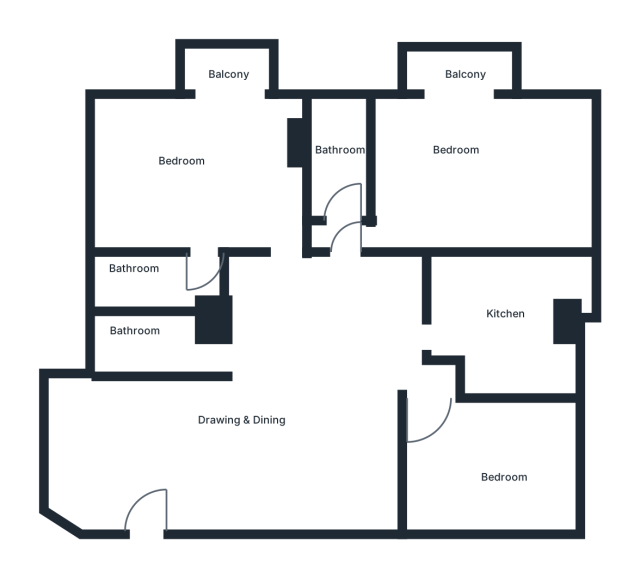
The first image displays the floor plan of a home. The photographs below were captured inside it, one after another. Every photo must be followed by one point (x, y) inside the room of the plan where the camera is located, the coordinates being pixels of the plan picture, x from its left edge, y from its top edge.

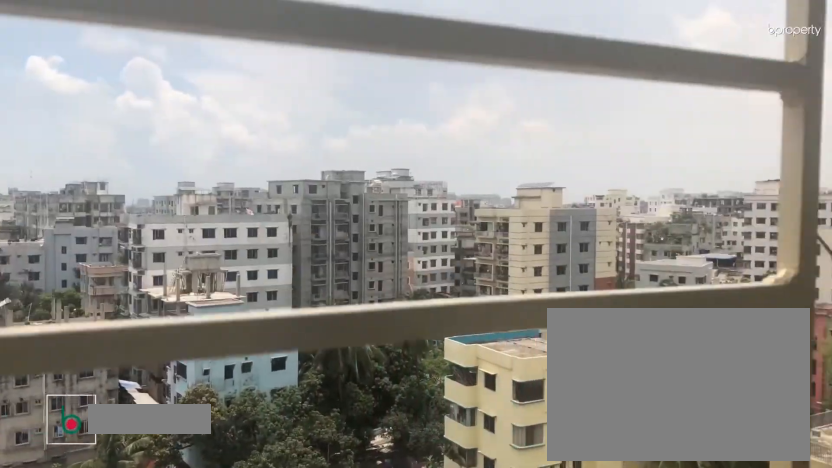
(462, 69)
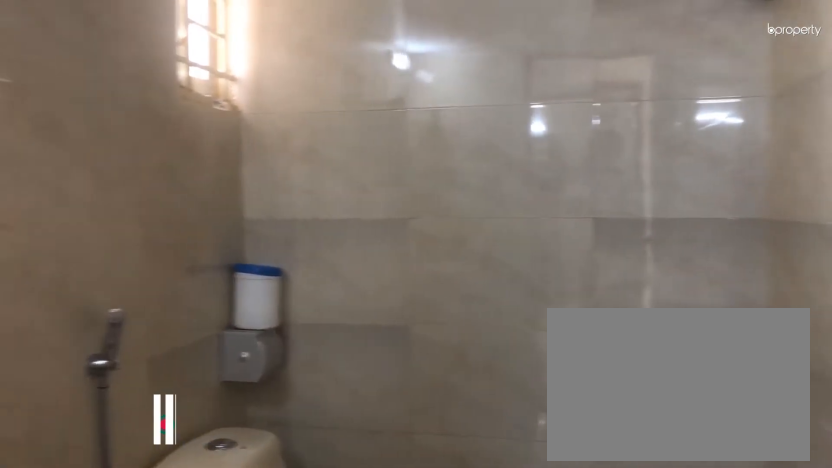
(341, 156)
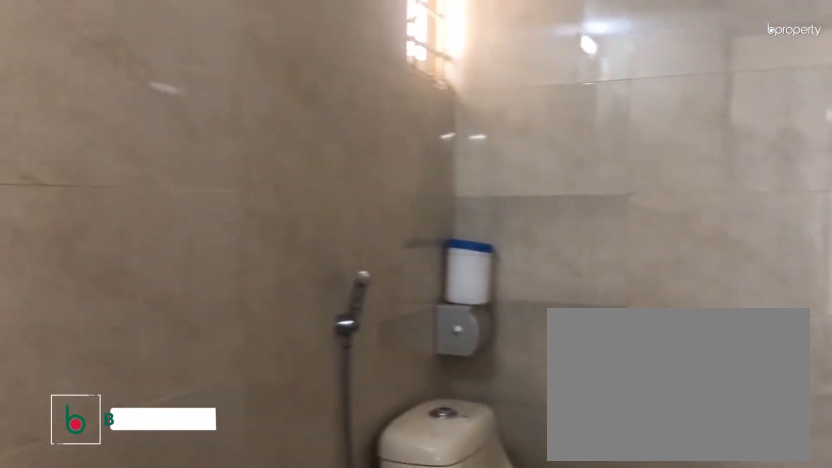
(341, 156)
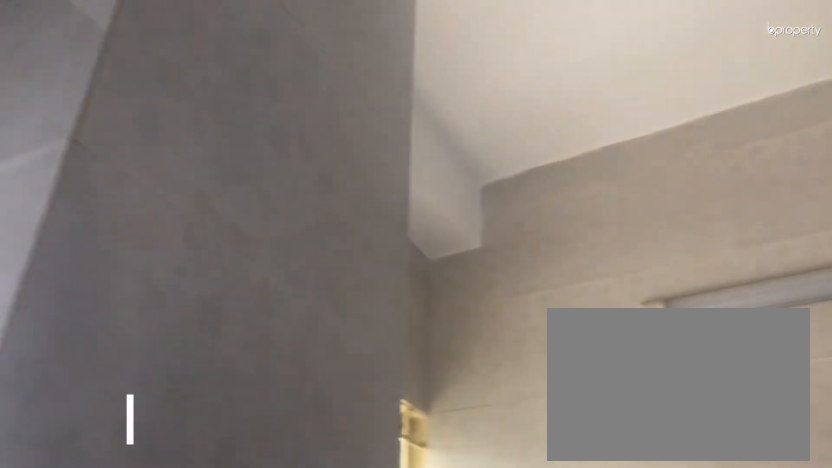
(504, 336)
